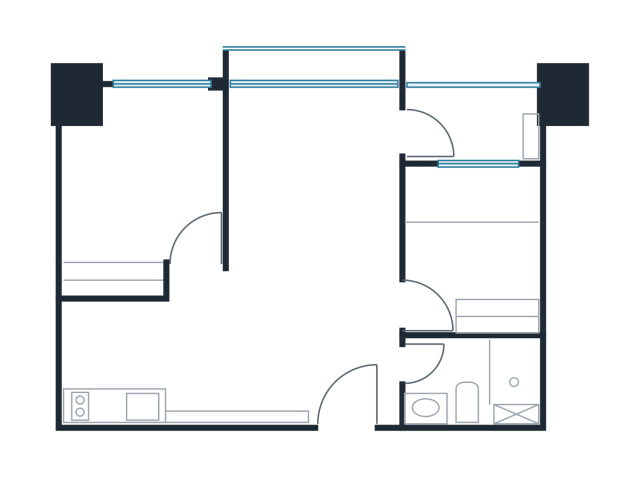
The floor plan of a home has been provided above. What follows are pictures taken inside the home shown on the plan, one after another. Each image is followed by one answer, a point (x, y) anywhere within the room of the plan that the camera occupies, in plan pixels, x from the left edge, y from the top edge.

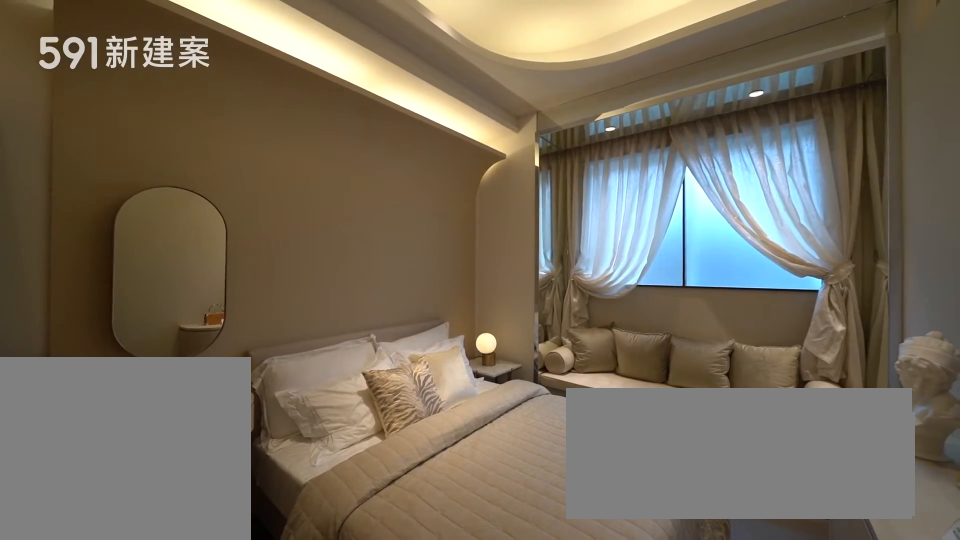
(142, 188)
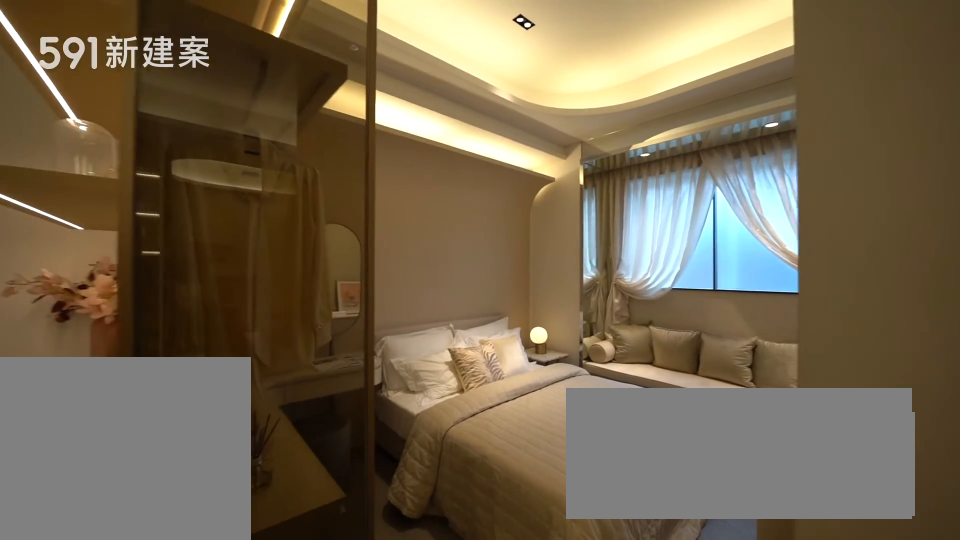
(142, 188)
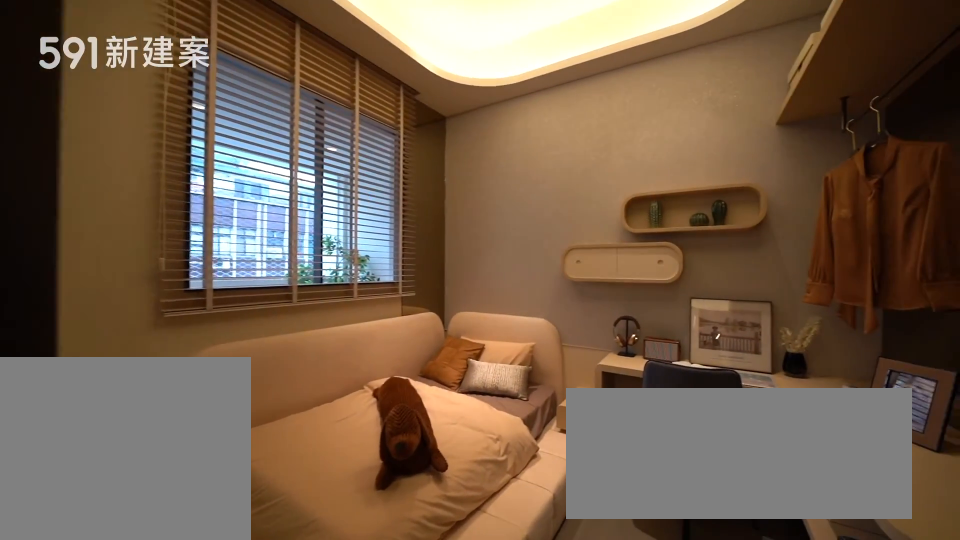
(472, 249)
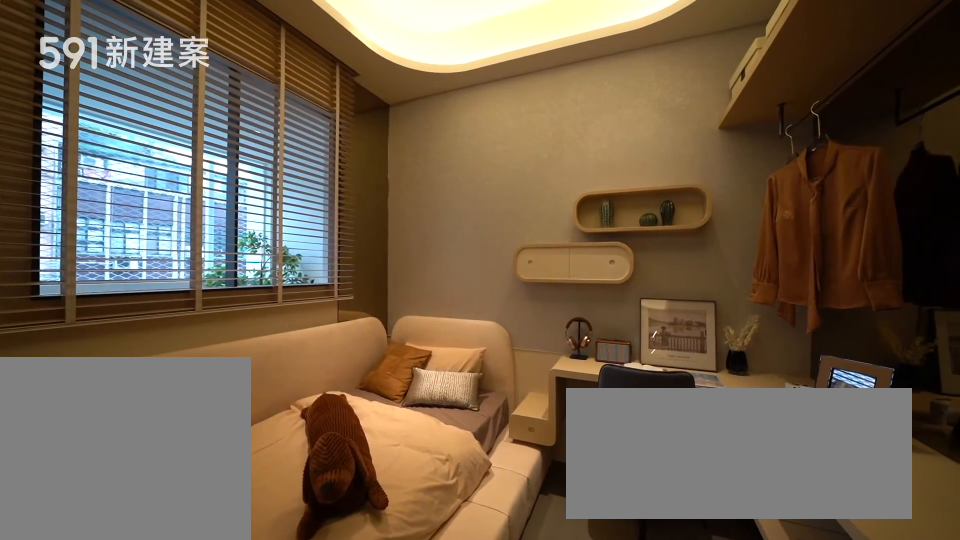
(472, 249)
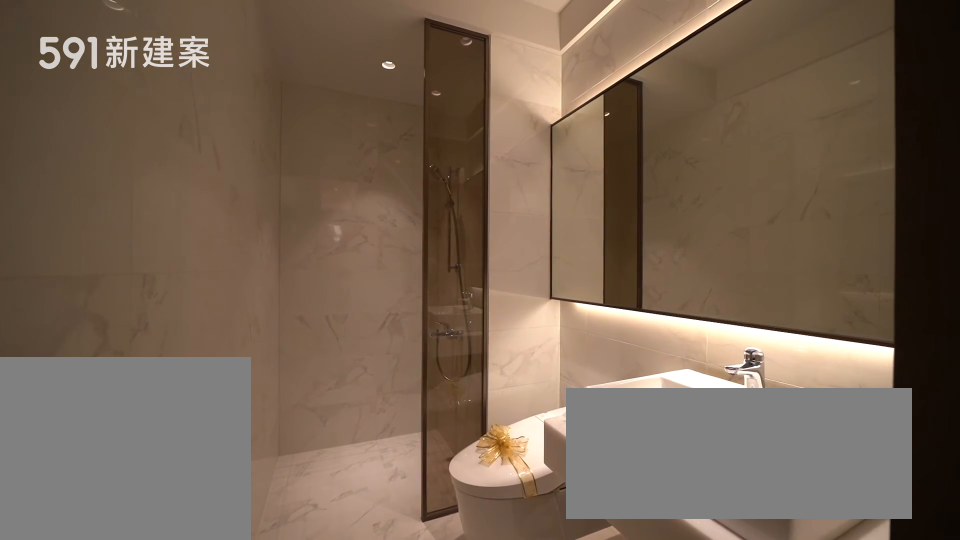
(475, 383)
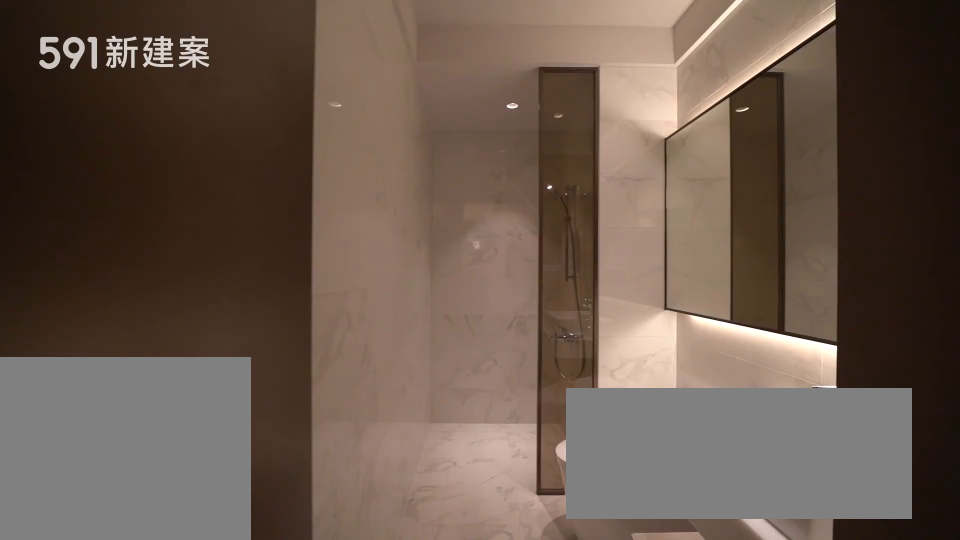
(475, 383)
